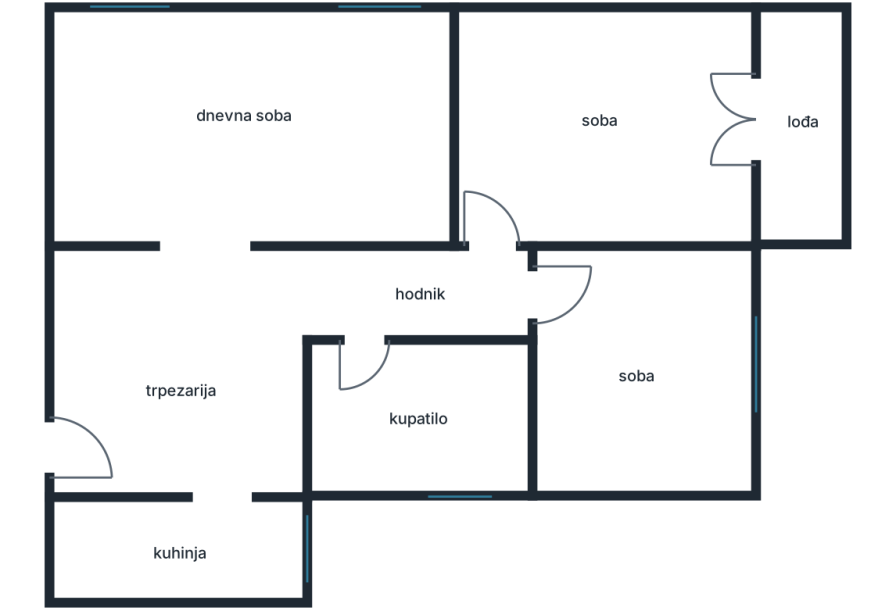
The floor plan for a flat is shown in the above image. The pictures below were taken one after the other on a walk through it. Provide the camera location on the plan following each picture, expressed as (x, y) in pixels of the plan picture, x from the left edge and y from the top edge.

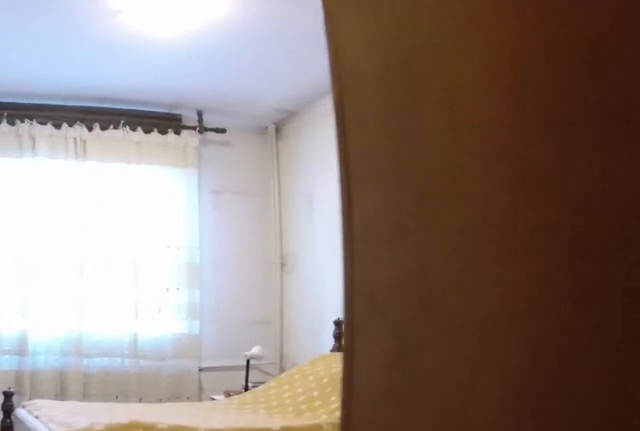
(468, 301)
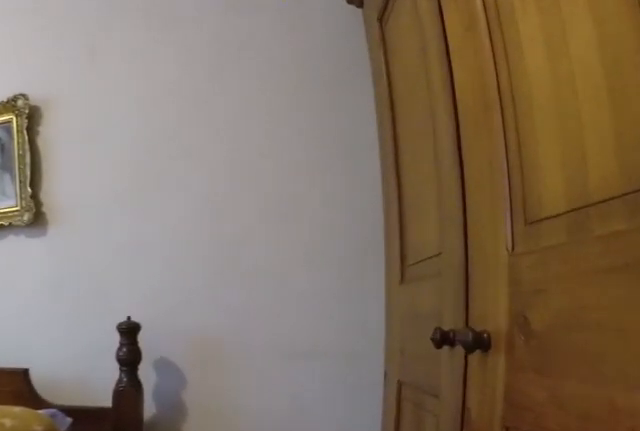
(555, 309)
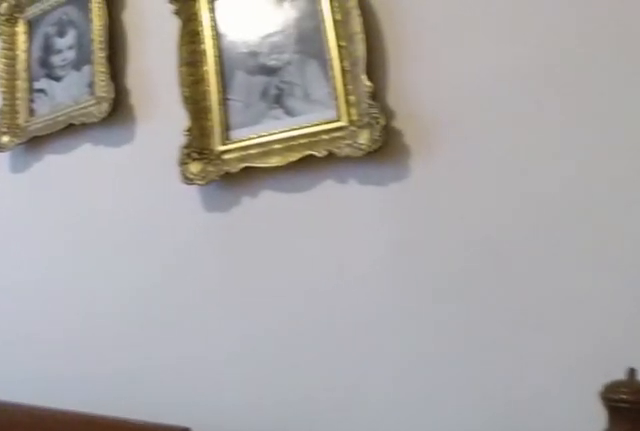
(562, 412)
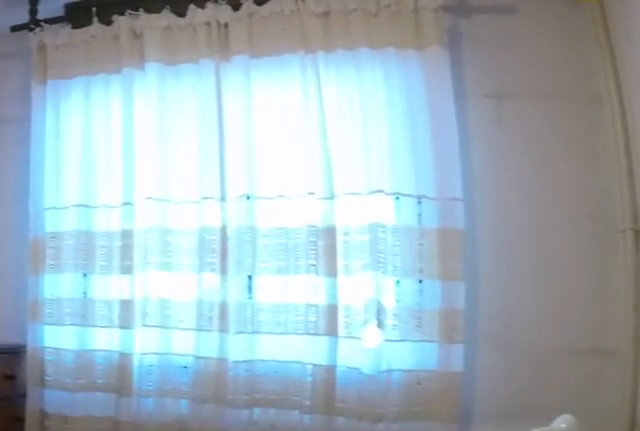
(554, 435)
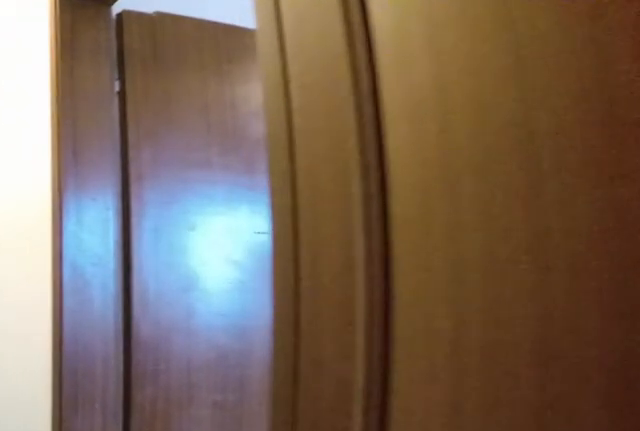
(582, 306)
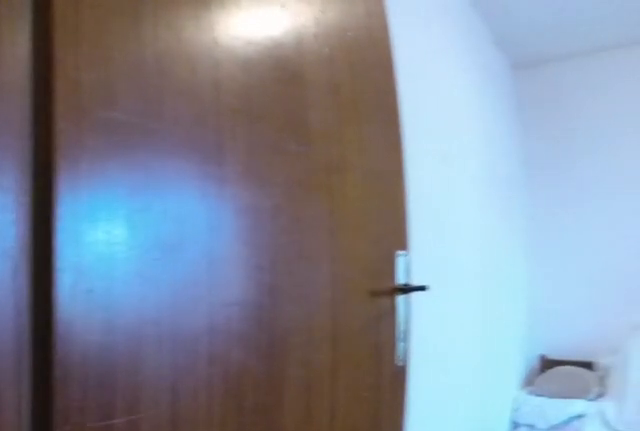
(512, 298)
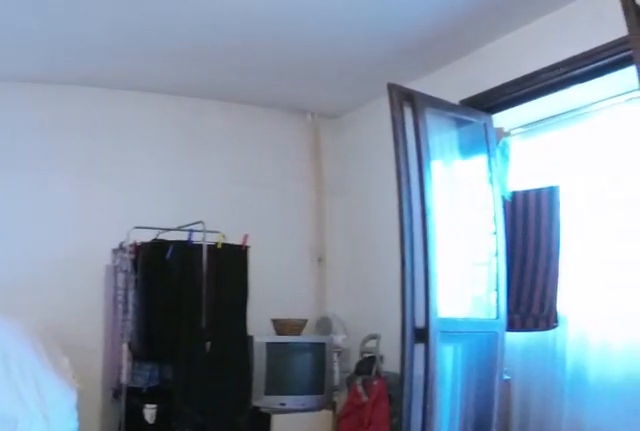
(488, 265)
